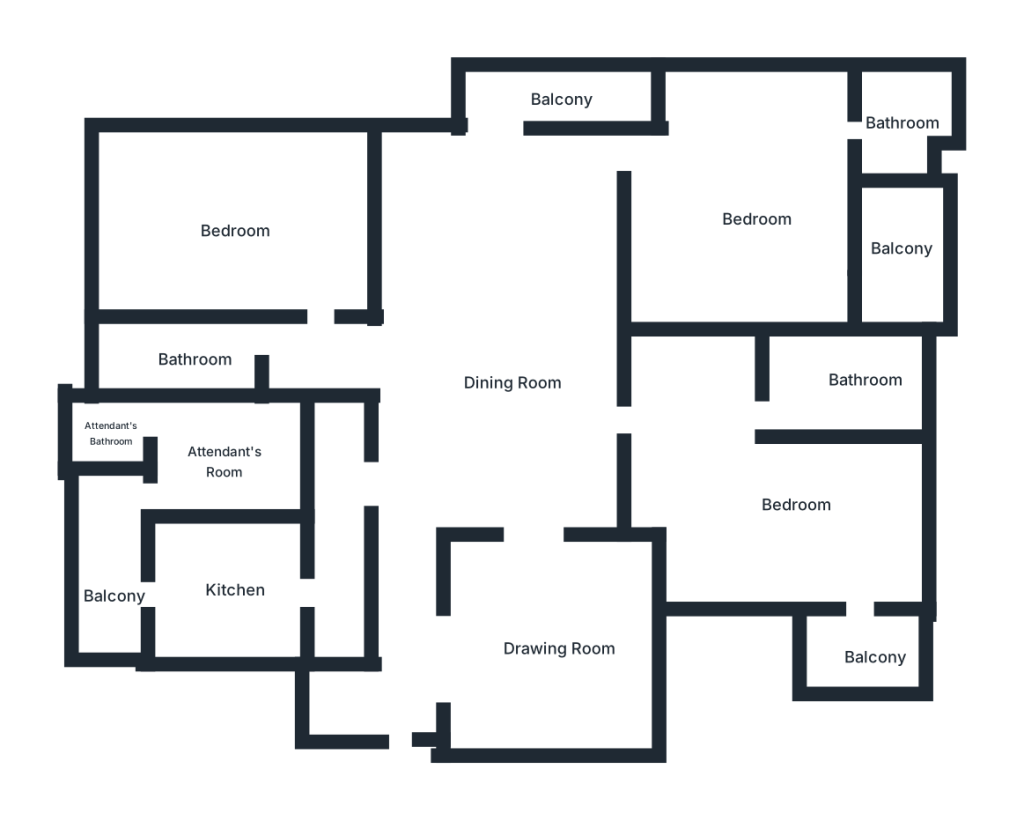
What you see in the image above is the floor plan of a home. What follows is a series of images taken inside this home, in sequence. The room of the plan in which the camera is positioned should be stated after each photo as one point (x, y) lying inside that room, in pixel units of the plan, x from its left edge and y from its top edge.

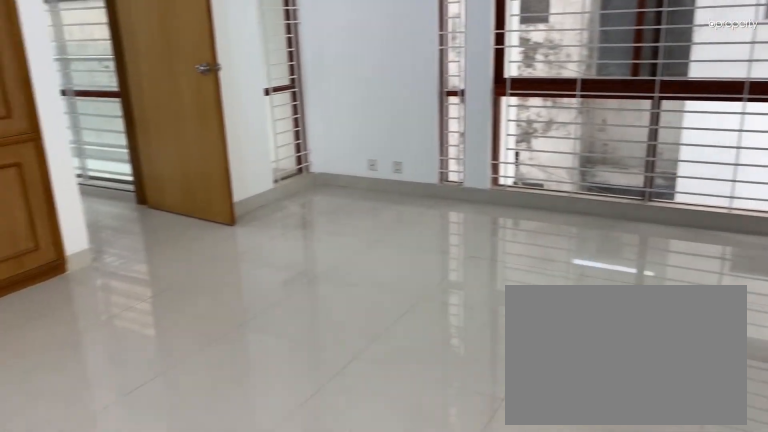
(759, 216)
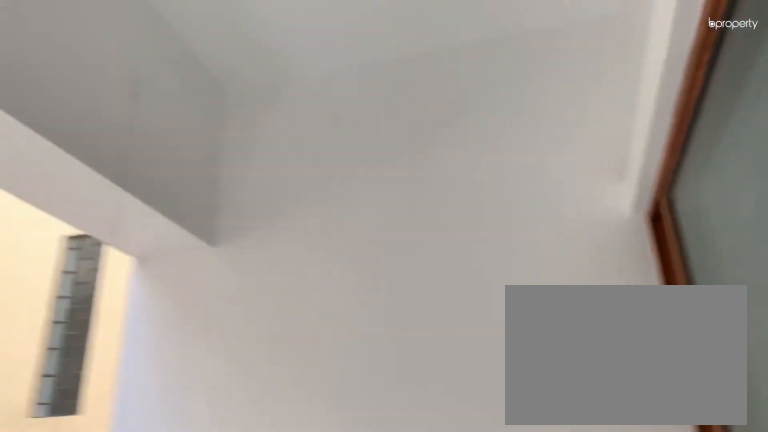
(906, 245)
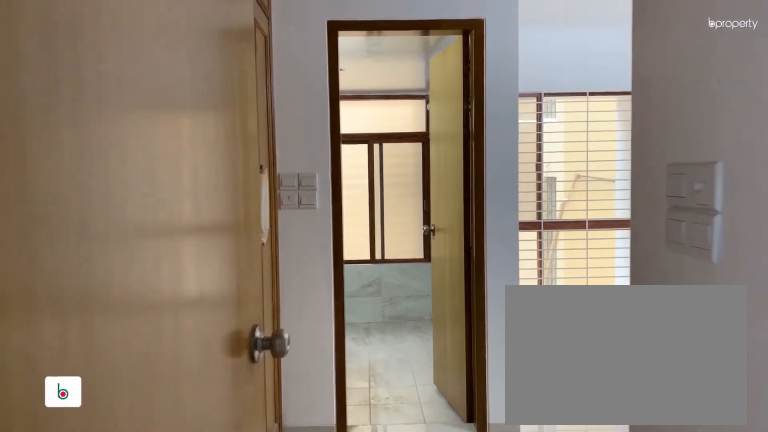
(797, 502)
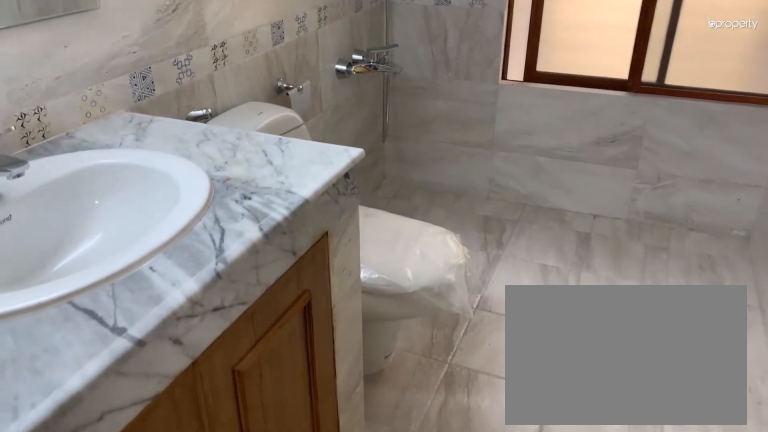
(862, 382)
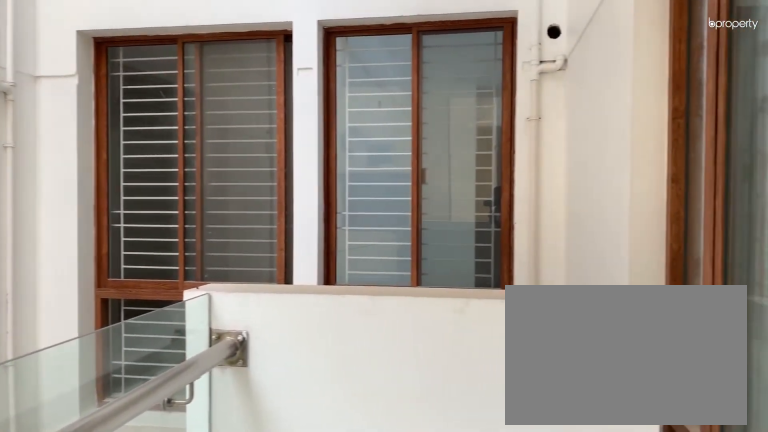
(868, 651)
